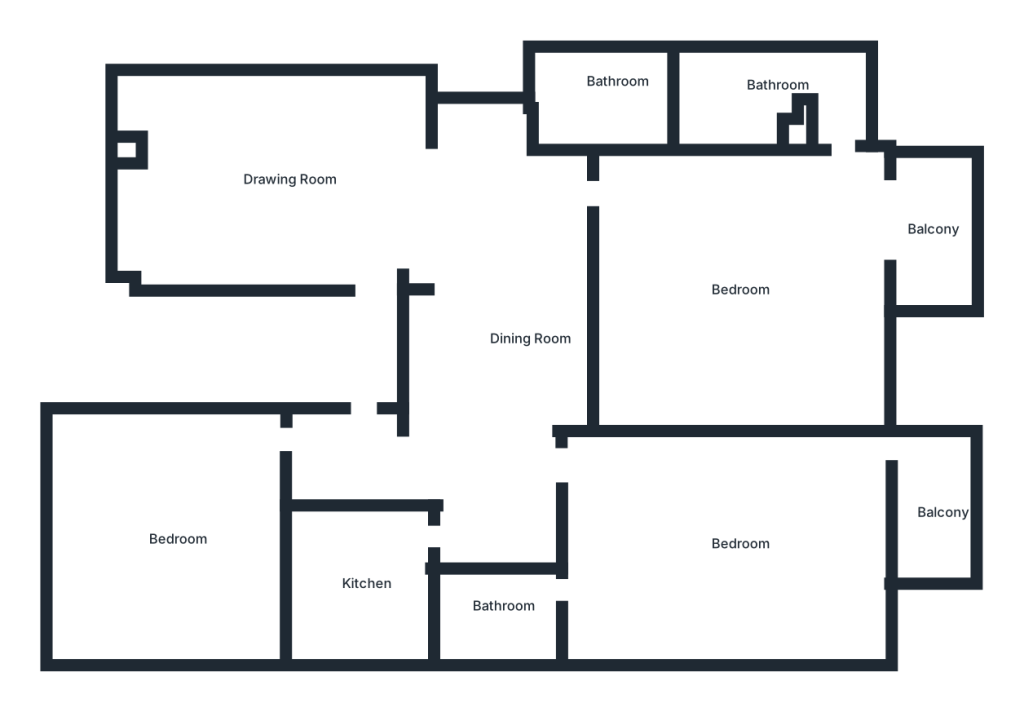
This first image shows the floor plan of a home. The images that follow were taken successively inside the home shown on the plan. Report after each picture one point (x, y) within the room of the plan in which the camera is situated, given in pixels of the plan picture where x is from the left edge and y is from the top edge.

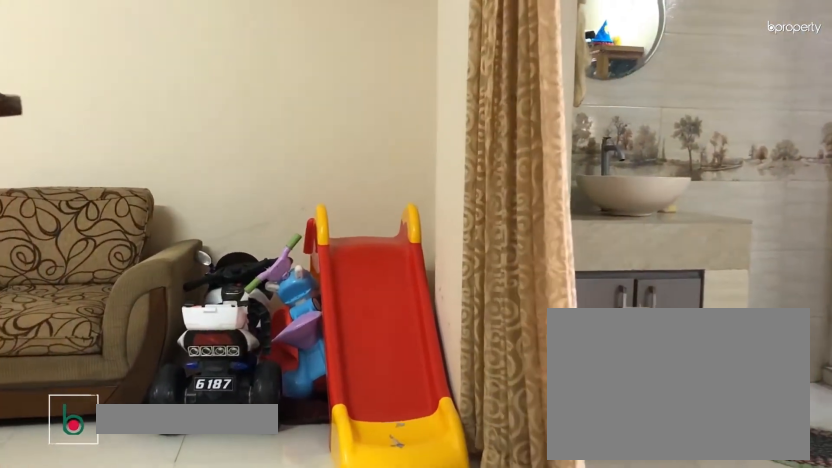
(352, 235)
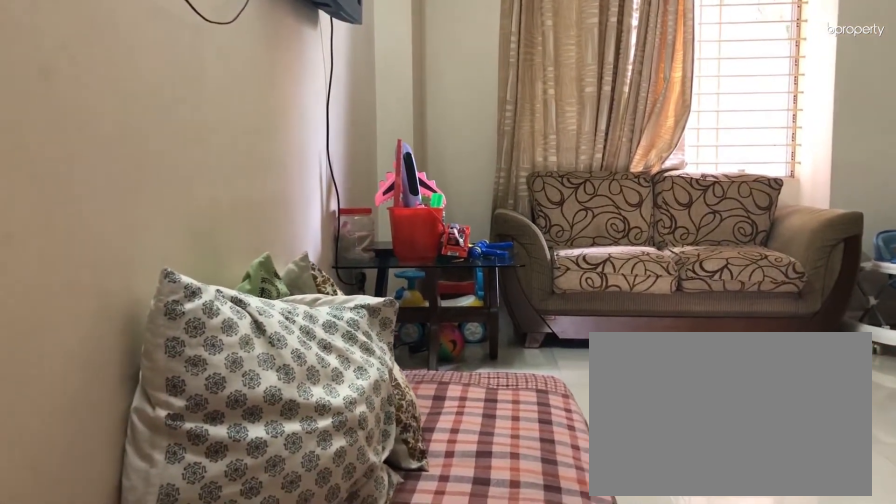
(237, 164)
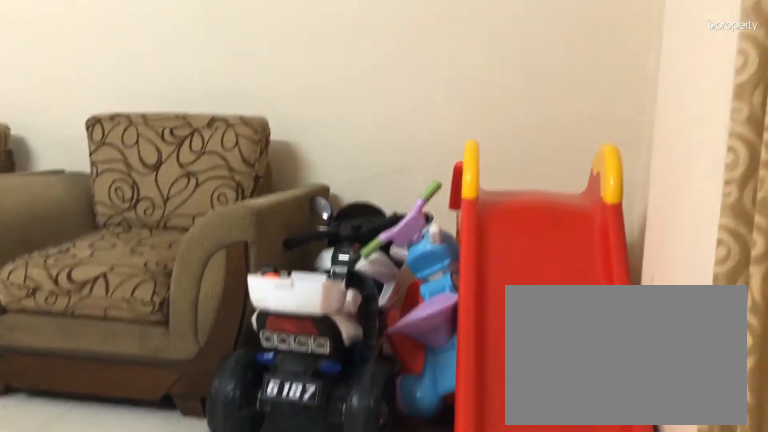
(237, 164)
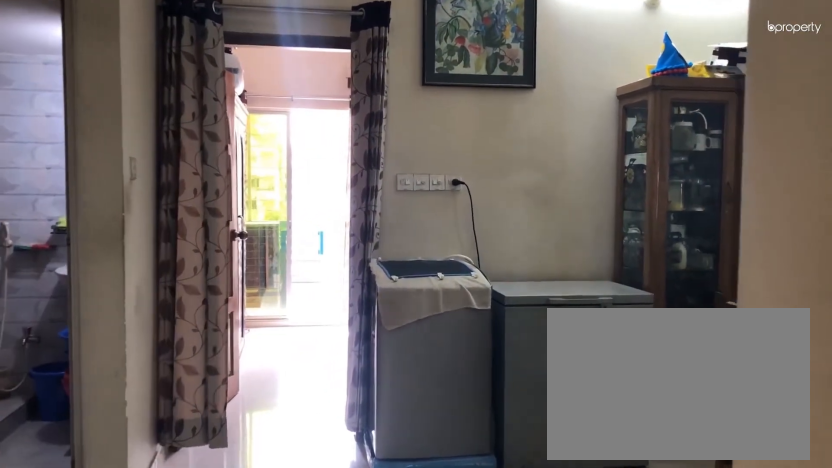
(491, 288)
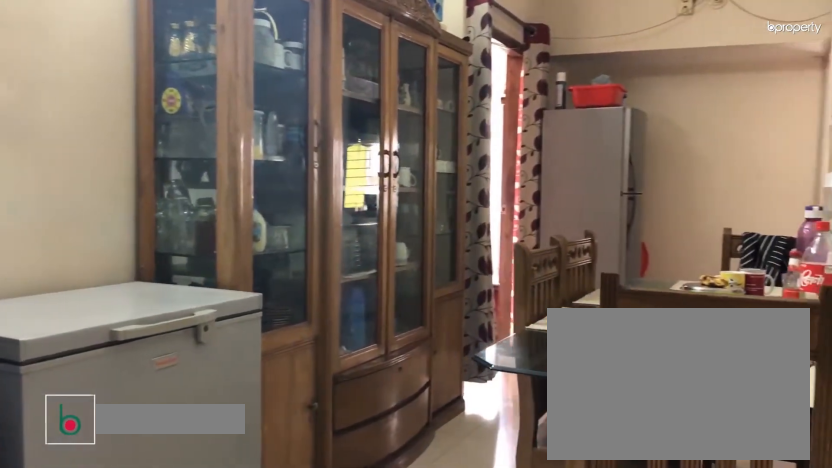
(543, 356)
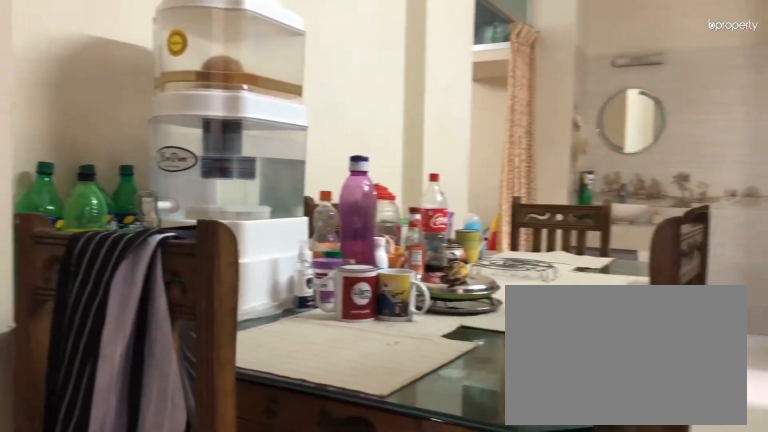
(544, 357)
